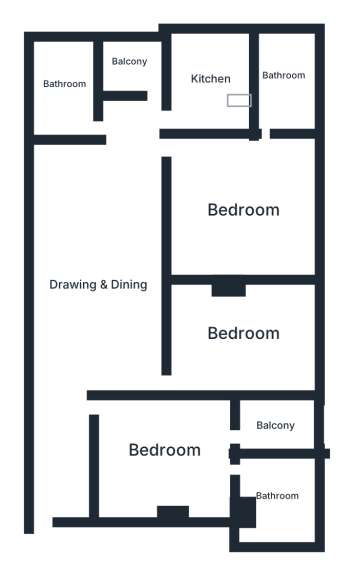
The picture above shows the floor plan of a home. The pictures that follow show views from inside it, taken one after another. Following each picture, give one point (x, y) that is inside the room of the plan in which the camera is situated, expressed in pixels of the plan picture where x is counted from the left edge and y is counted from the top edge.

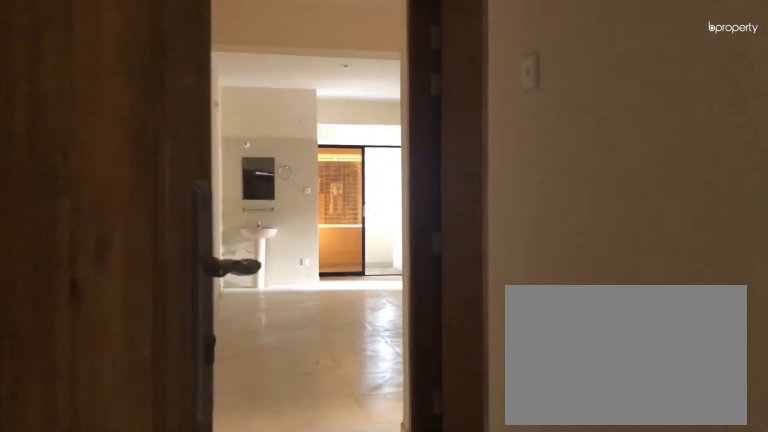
(49, 436)
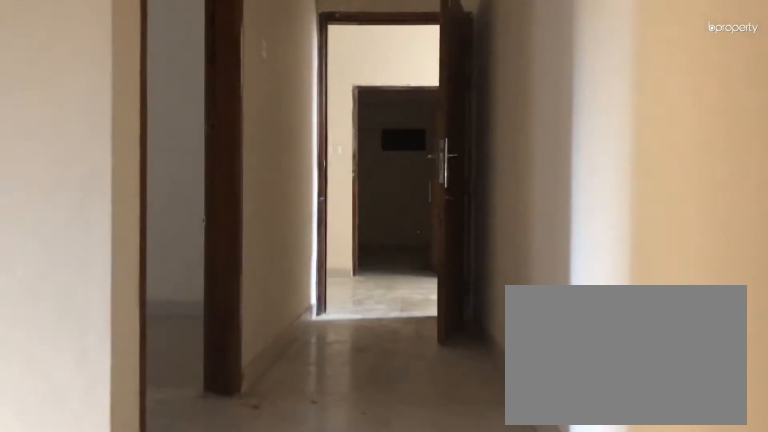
(98, 281)
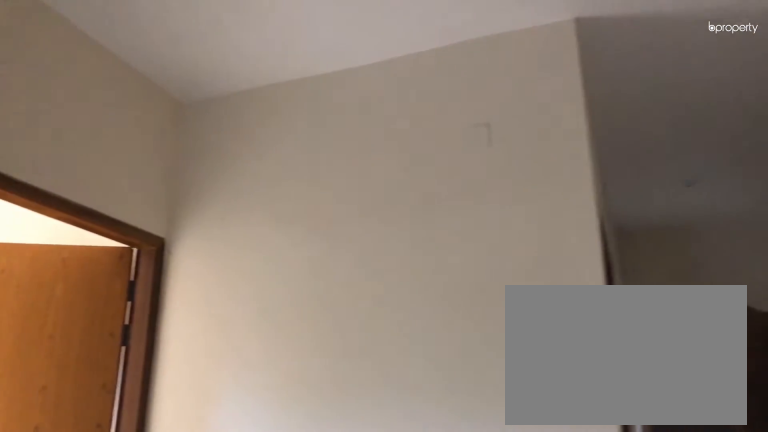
(98, 281)
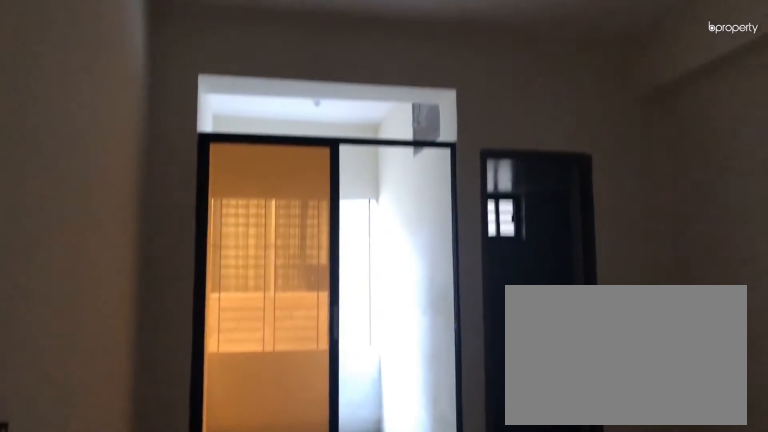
(164, 452)
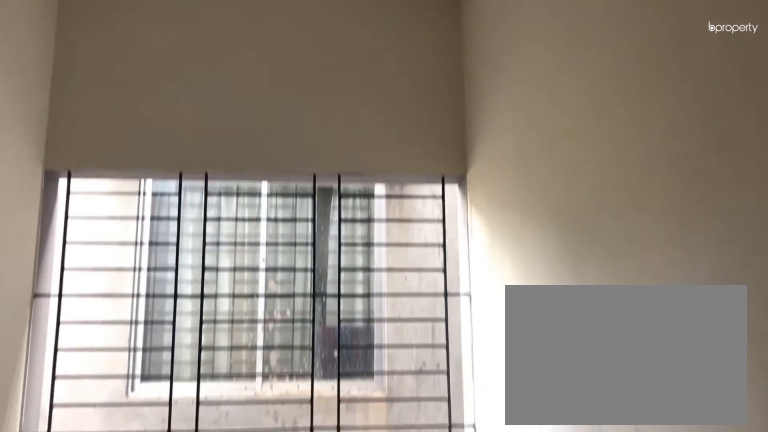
(276, 426)
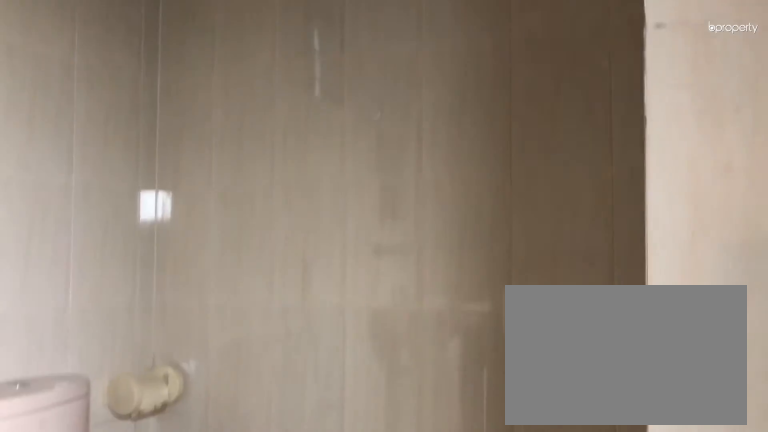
(278, 498)
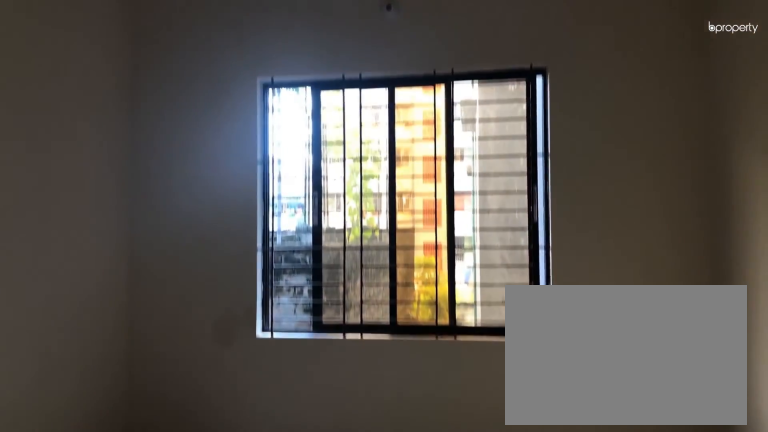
(244, 332)
